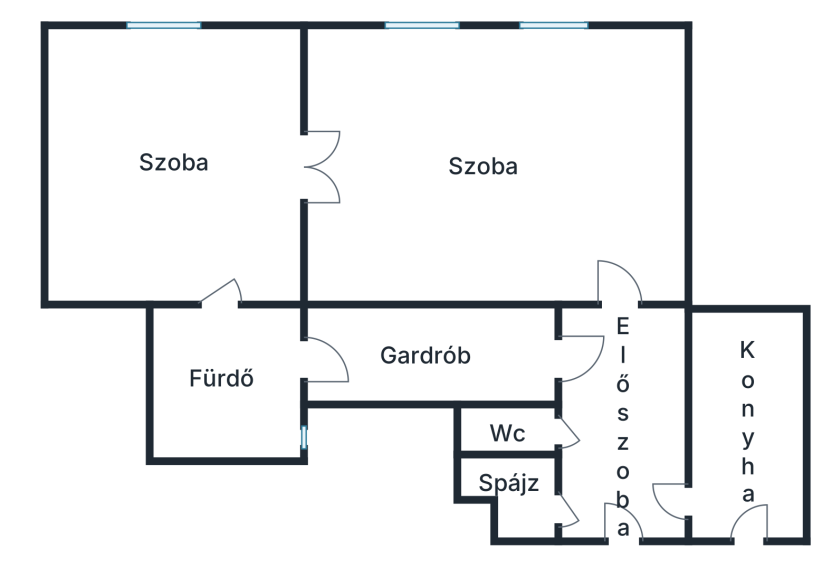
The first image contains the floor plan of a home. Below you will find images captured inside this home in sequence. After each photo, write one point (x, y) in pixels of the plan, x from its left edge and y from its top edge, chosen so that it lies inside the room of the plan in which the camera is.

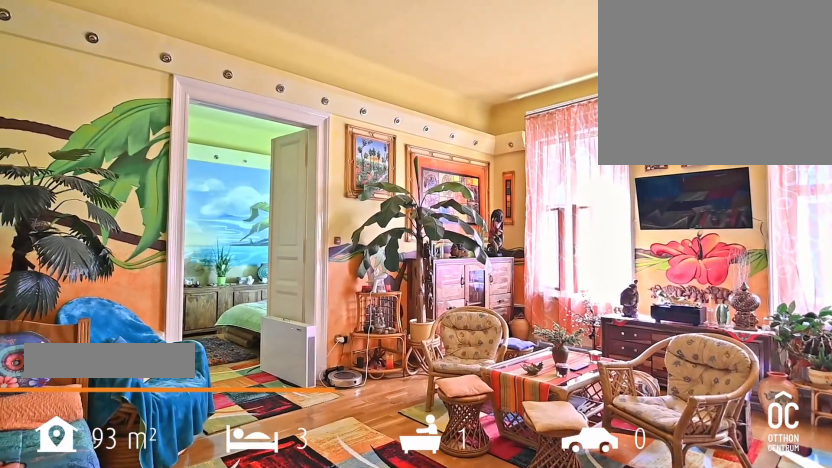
(491, 169)
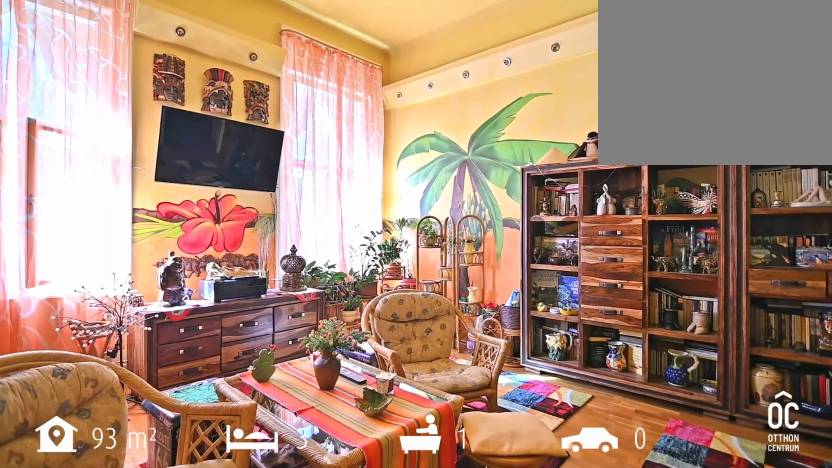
(491, 169)
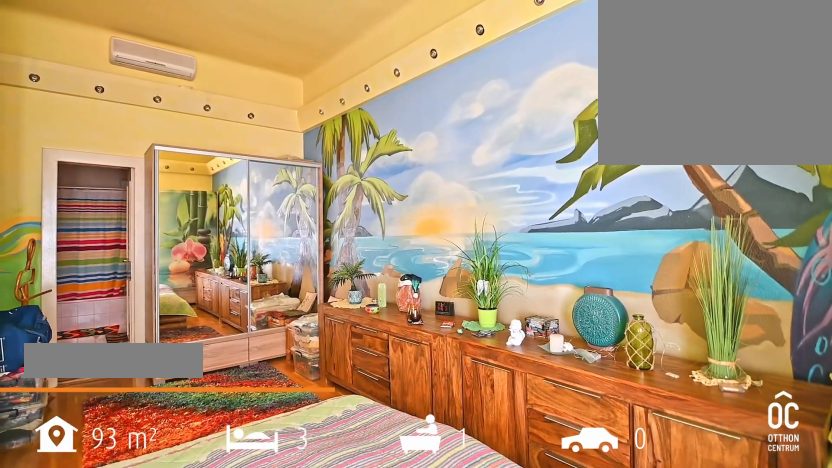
(175, 171)
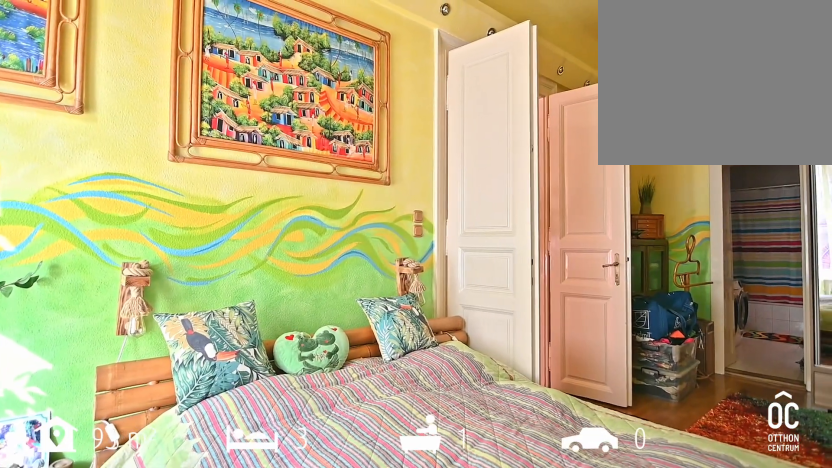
(174, 171)
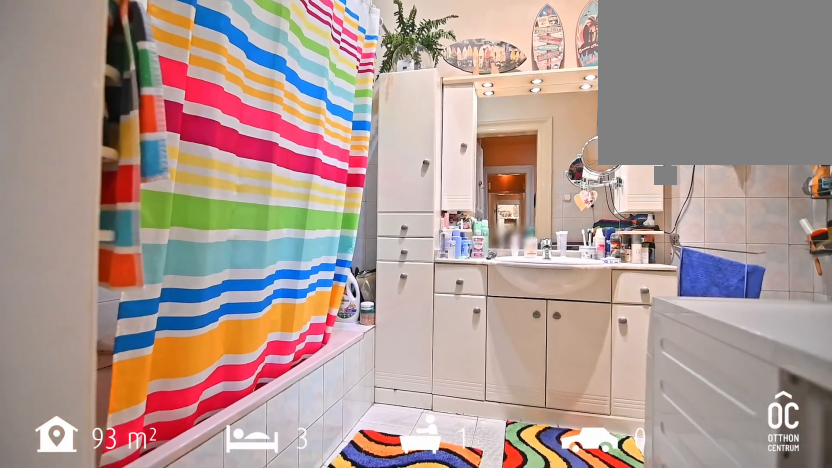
(223, 386)
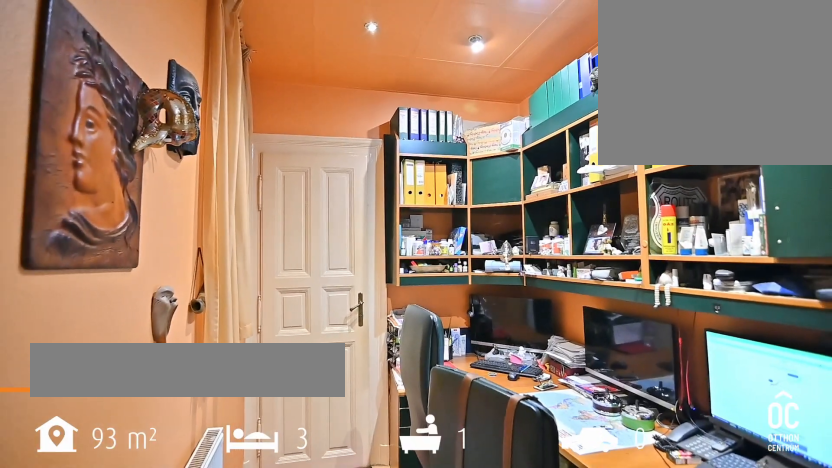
(429, 353)
